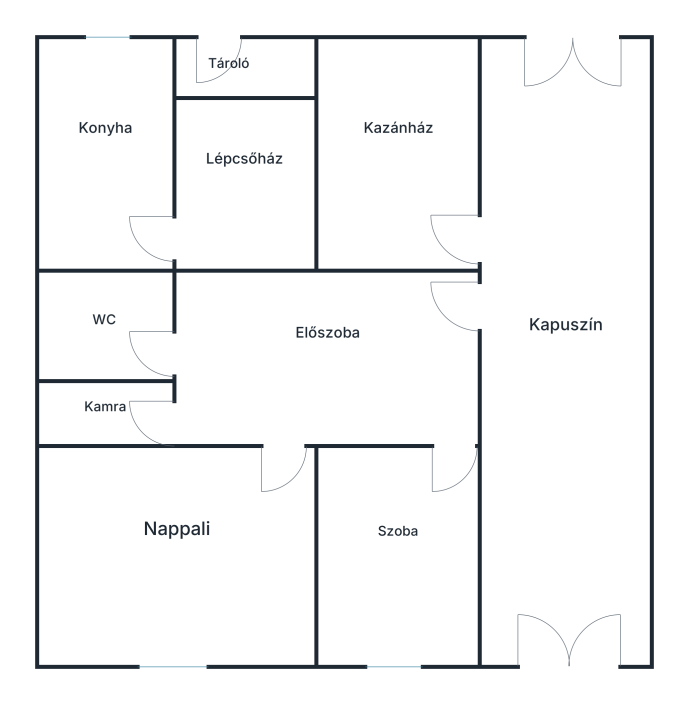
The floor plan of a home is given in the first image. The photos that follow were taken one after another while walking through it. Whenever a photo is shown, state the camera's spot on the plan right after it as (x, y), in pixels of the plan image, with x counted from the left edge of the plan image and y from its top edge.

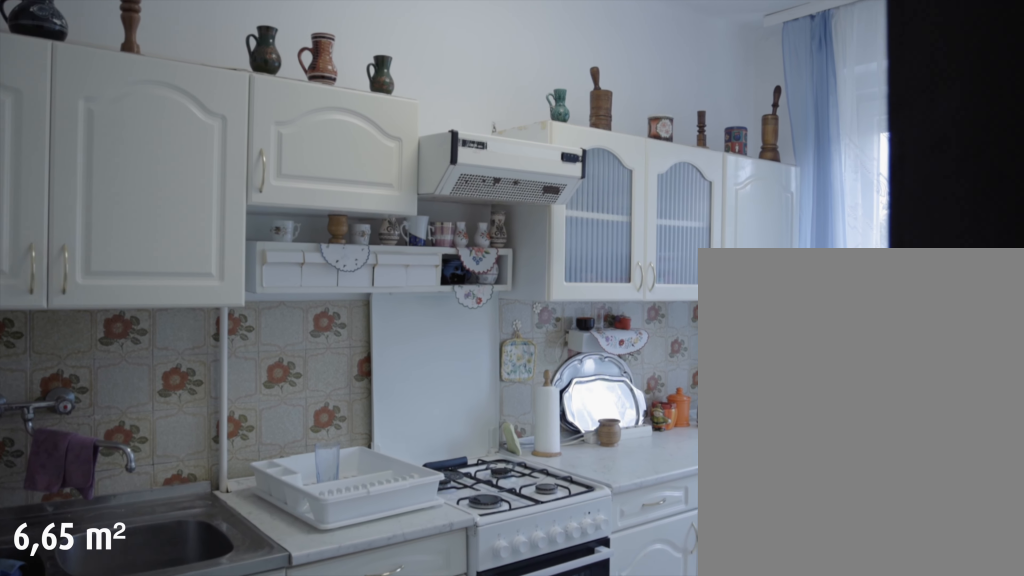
(192, 238)
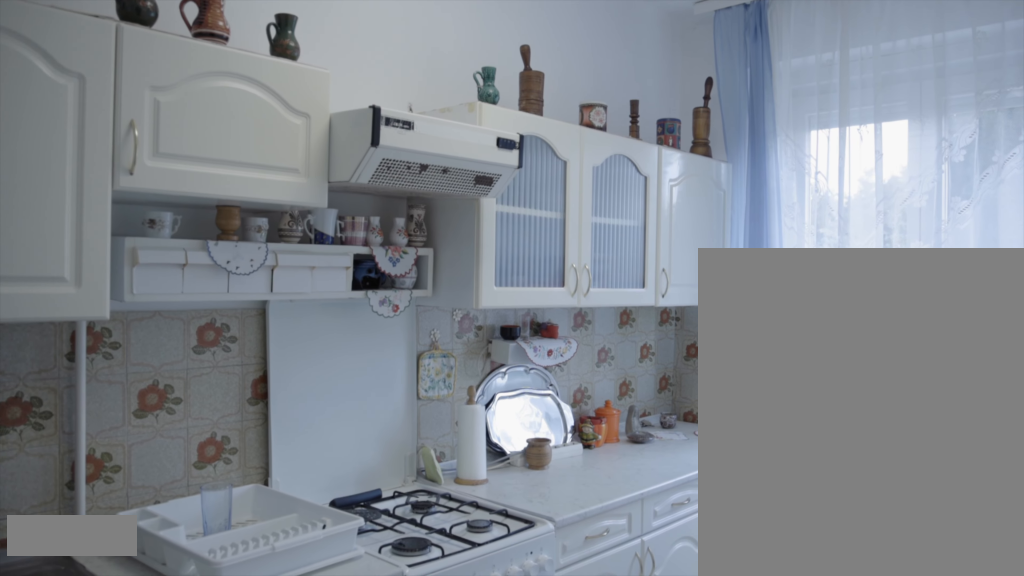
(148, 217)
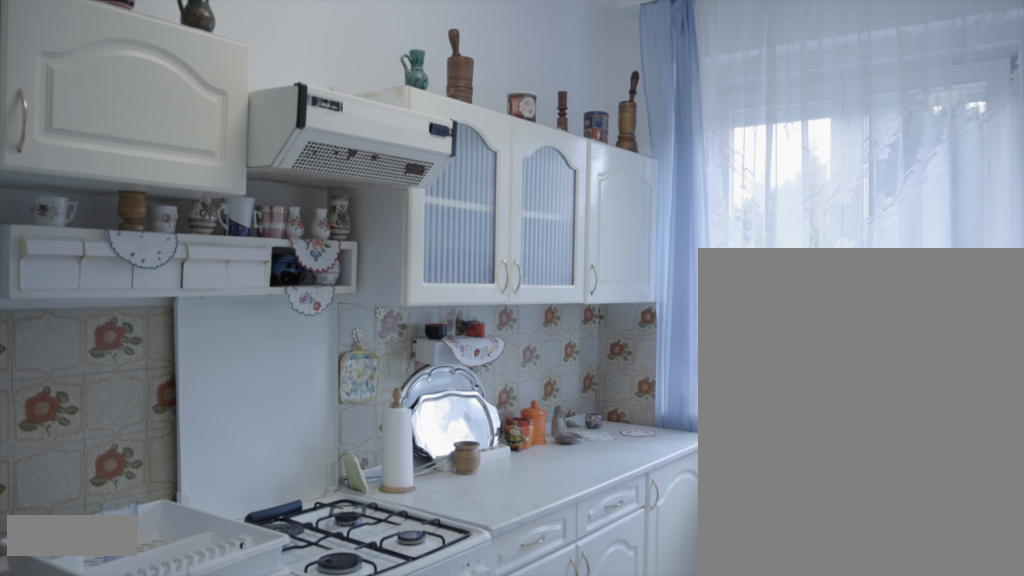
(126, 207)
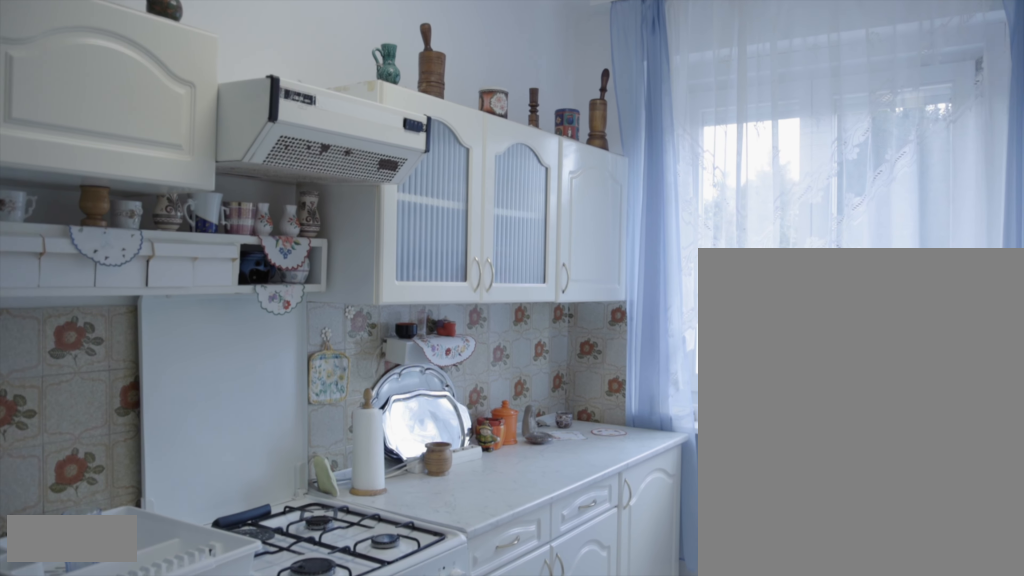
(120, 204)
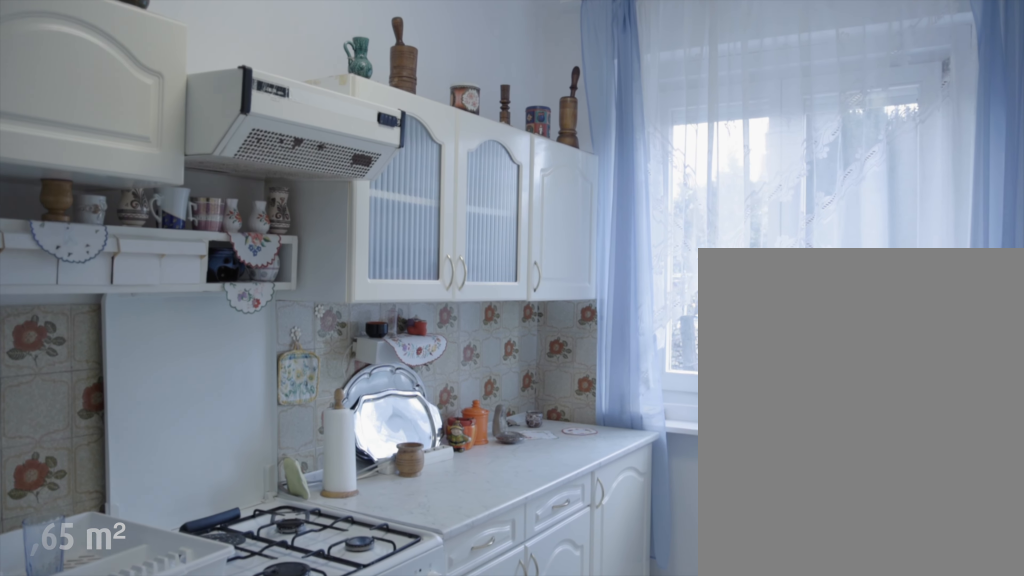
(115, 202)
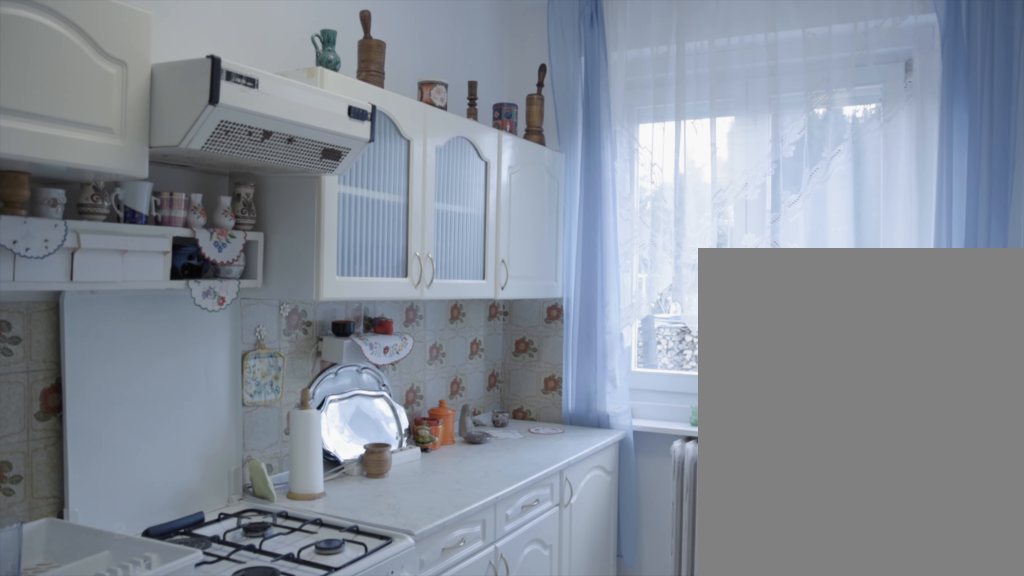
(111, 200)
